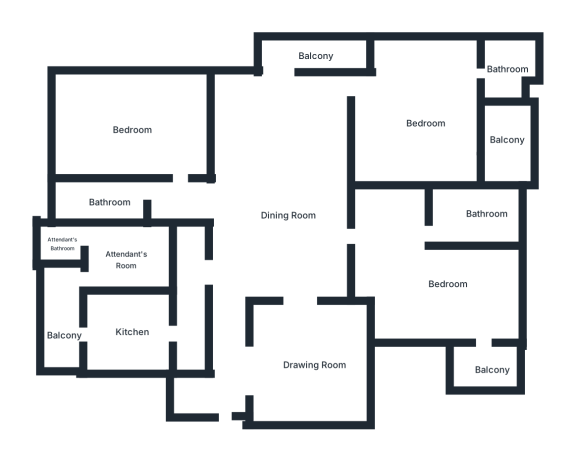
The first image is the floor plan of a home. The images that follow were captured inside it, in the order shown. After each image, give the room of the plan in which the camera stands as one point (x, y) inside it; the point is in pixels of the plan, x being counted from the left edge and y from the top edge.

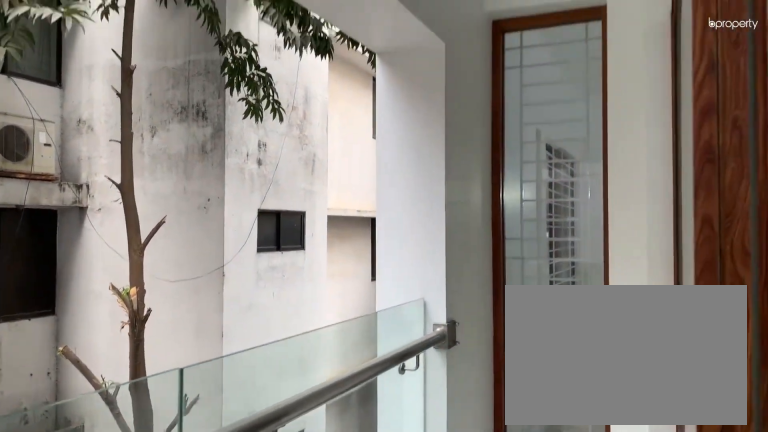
(312, 54)
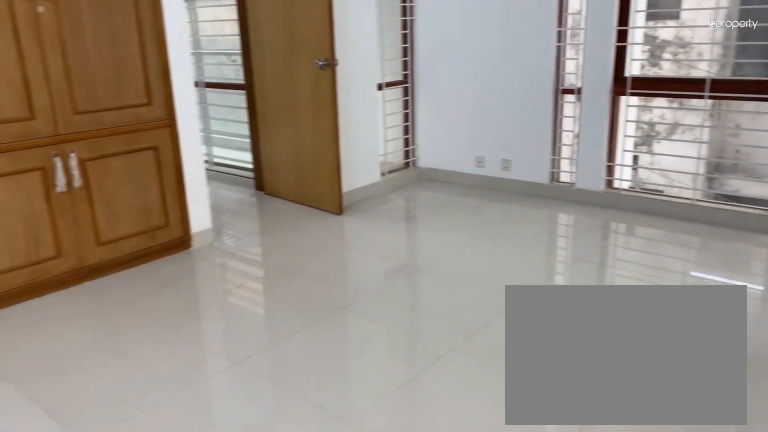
(427, 121)
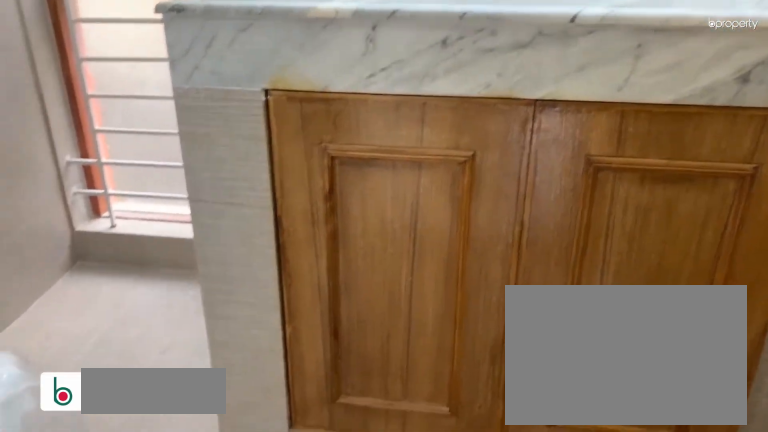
(509, 72)
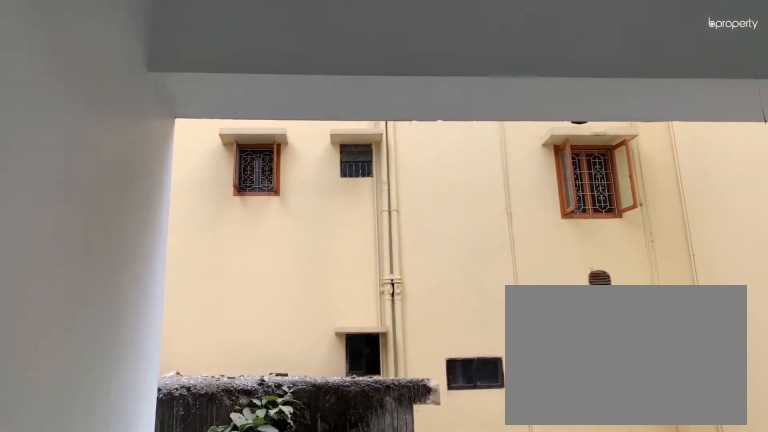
(509, 138)
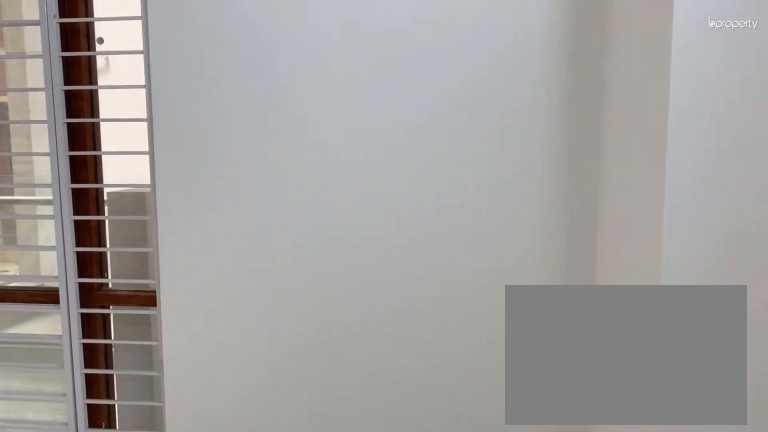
(448, 282)
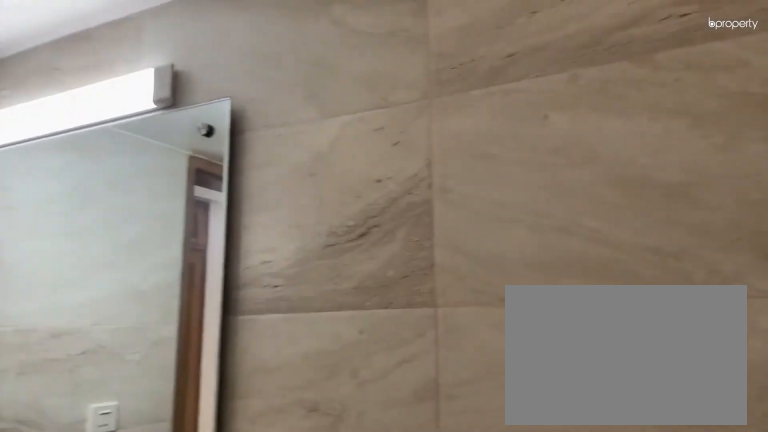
(485, 215)
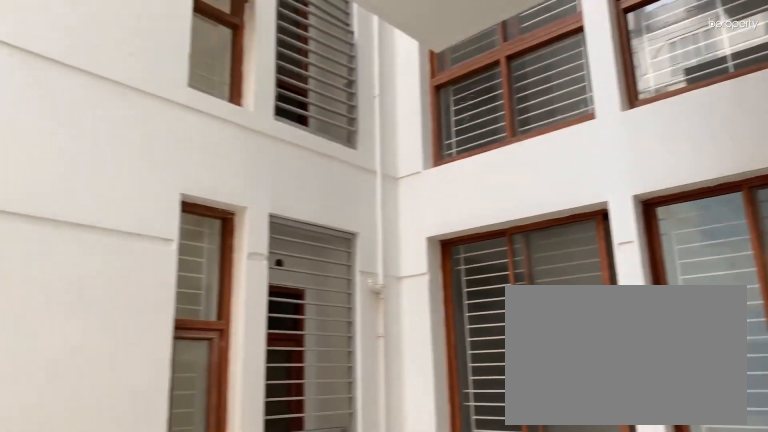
(488, 366)
